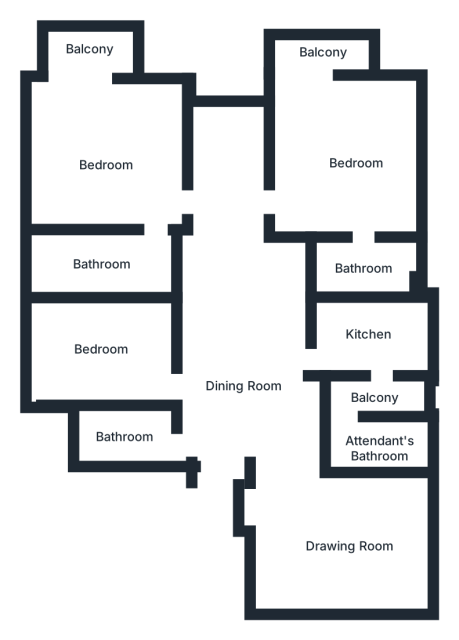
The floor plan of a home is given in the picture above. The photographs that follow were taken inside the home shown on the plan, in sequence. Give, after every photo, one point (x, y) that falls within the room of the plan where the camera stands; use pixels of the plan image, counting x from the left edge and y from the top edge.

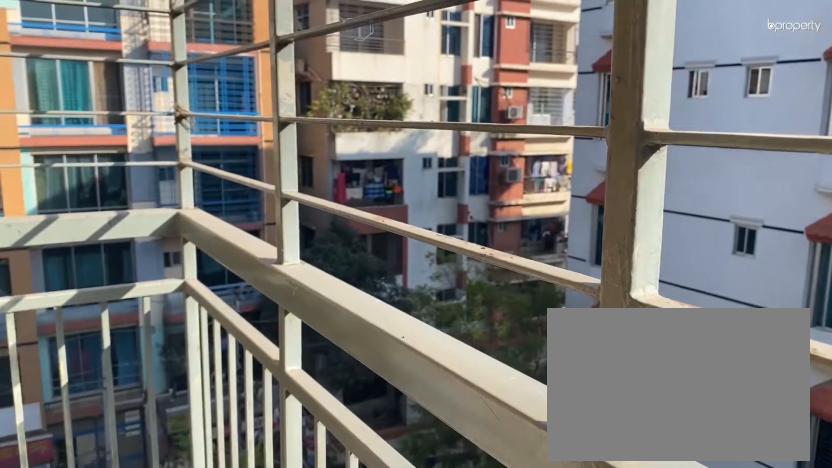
(91, 51)
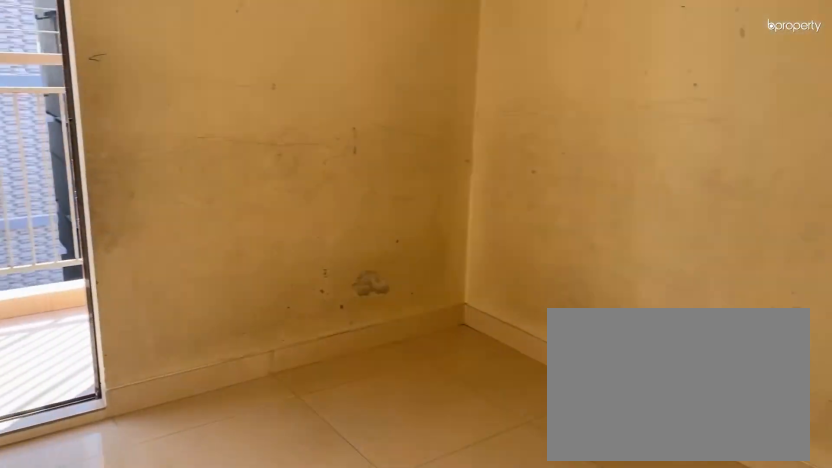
(357, 168)
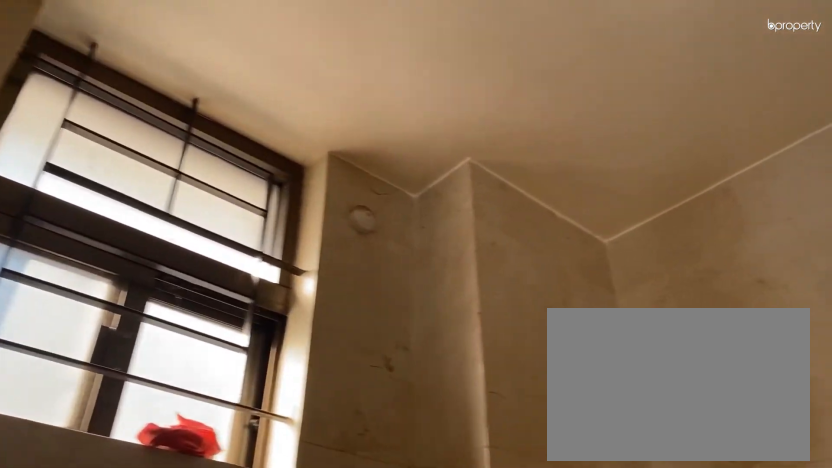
(361, 264)
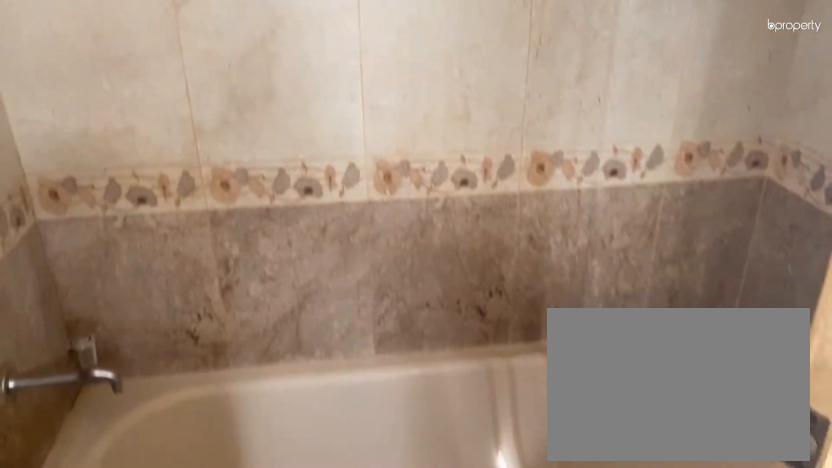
(361, 264)
